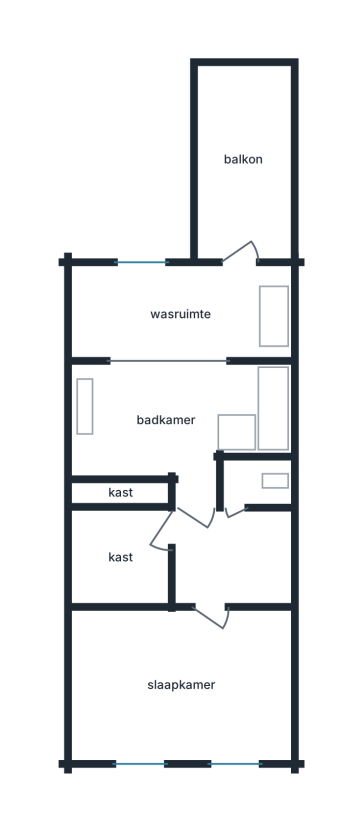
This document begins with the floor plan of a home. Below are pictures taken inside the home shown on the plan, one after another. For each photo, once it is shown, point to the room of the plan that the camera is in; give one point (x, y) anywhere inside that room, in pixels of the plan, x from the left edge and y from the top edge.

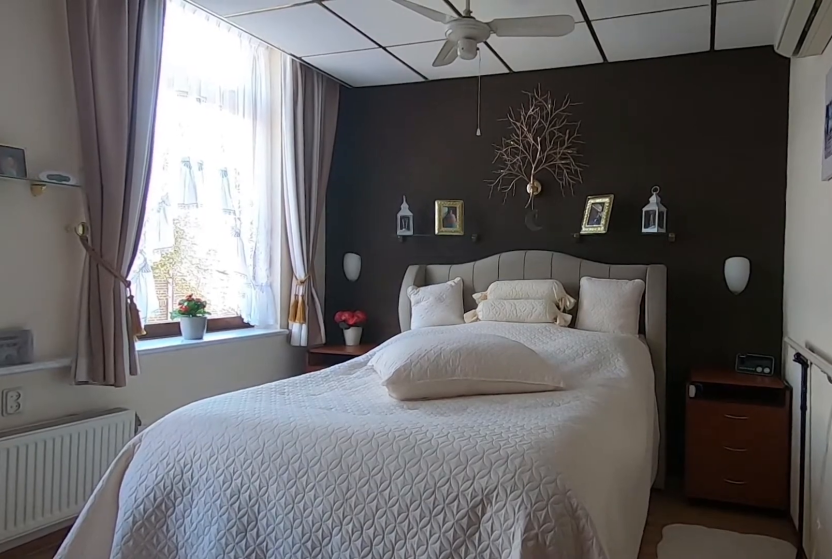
(179, 688)
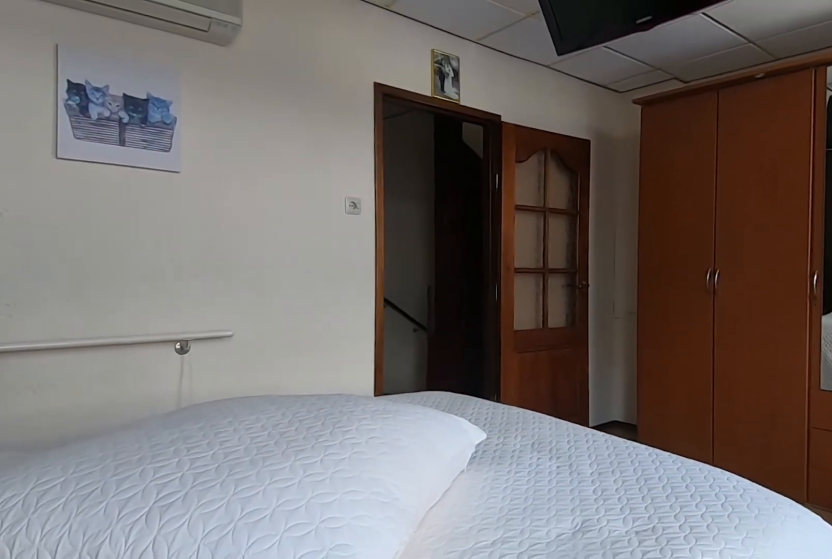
(179, 688)
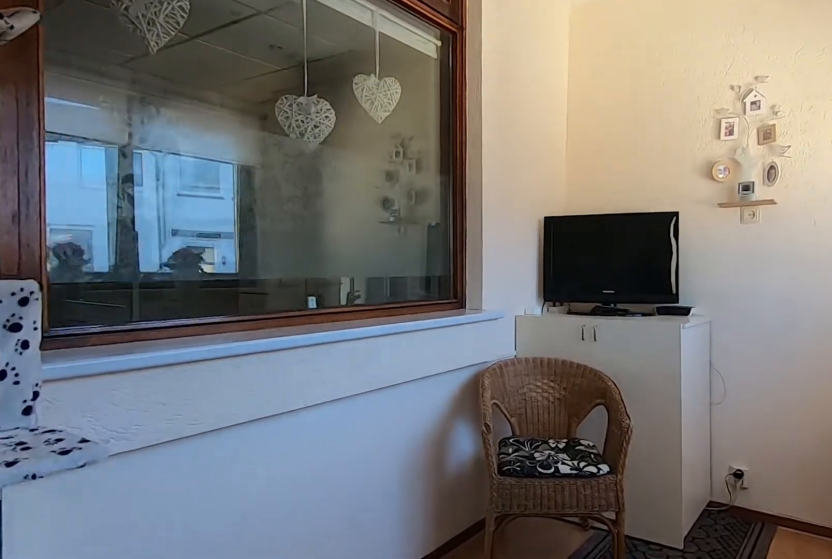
(156, 312)
